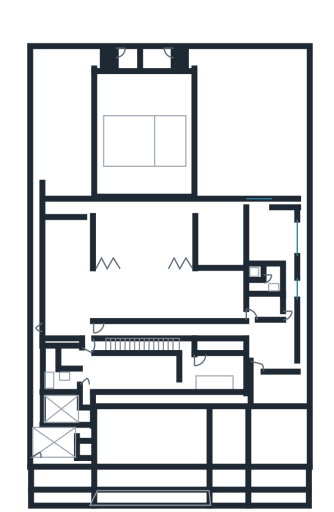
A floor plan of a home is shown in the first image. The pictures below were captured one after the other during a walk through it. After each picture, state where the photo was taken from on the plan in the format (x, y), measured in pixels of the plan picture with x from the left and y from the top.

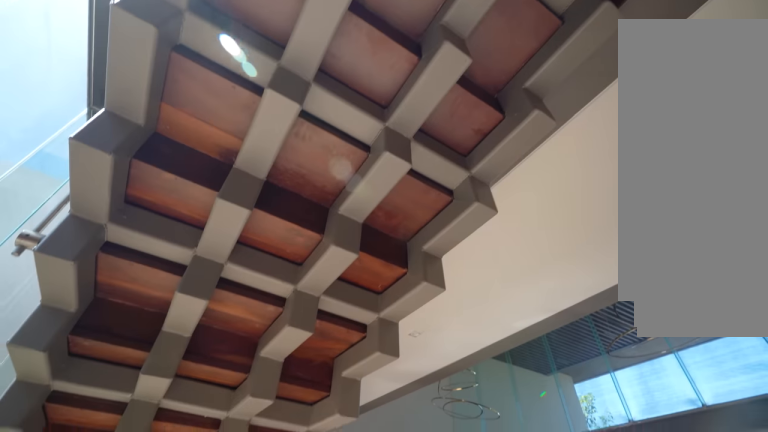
(156, 351)
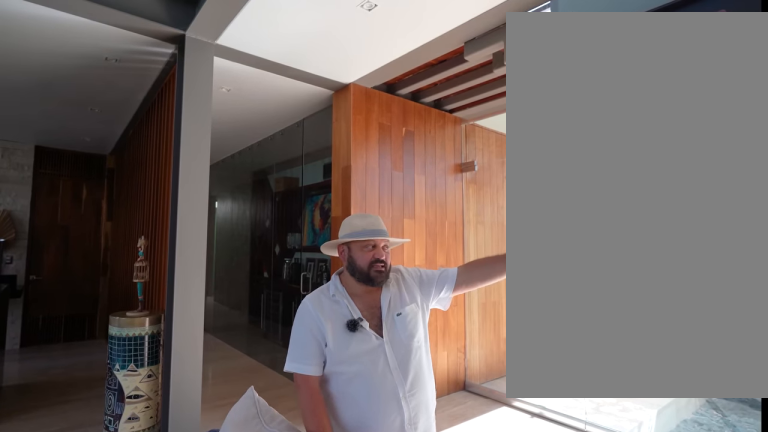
(167, 327)
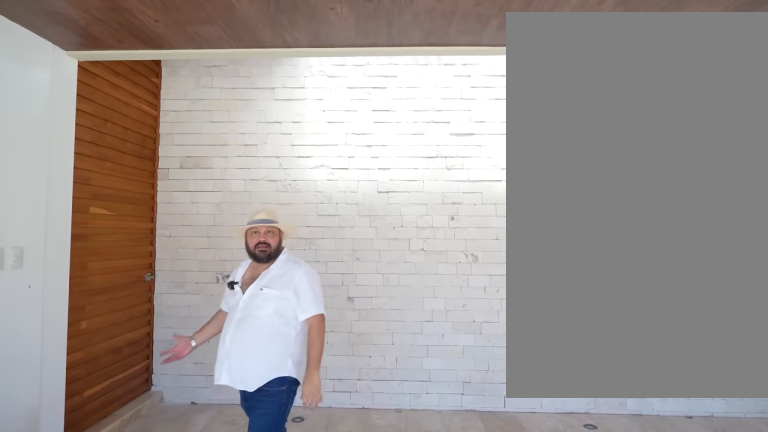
(120, 411)
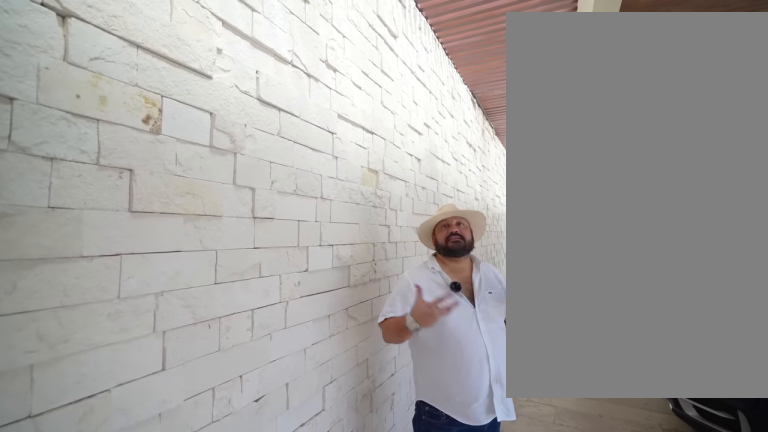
(128, 409)
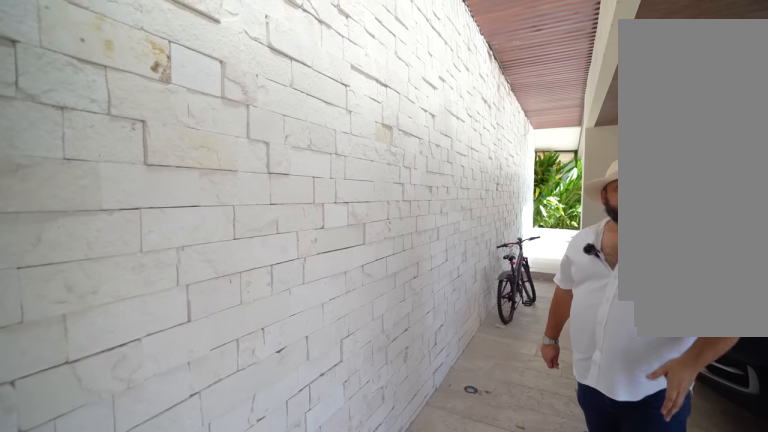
(125, 407)
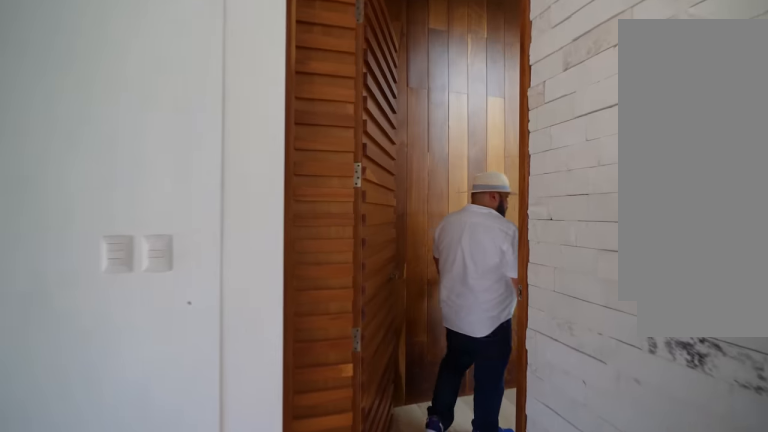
(116, 414)
